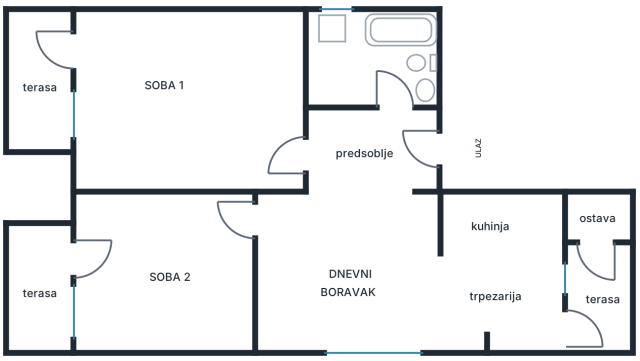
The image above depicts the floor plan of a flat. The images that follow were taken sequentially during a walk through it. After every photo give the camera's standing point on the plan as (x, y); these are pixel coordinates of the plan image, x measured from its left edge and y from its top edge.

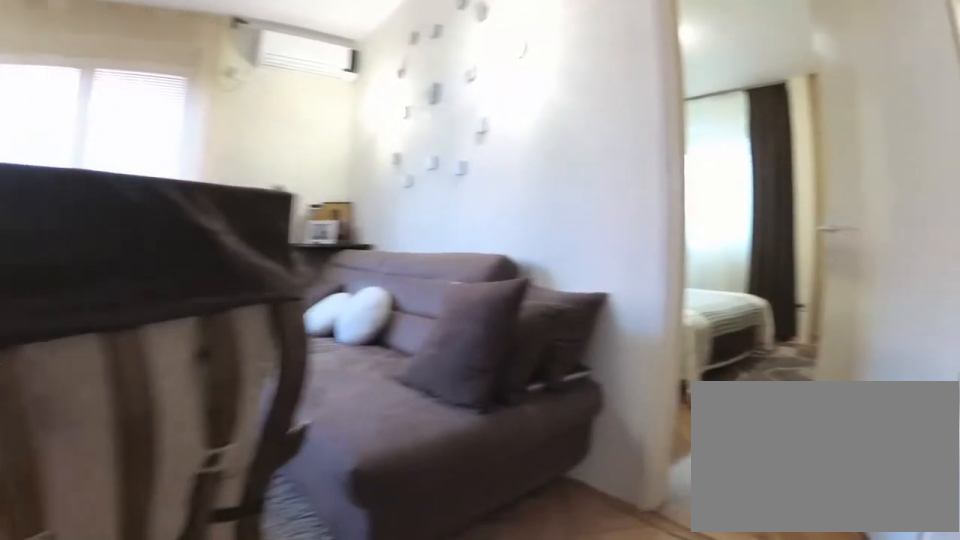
(330, 167)
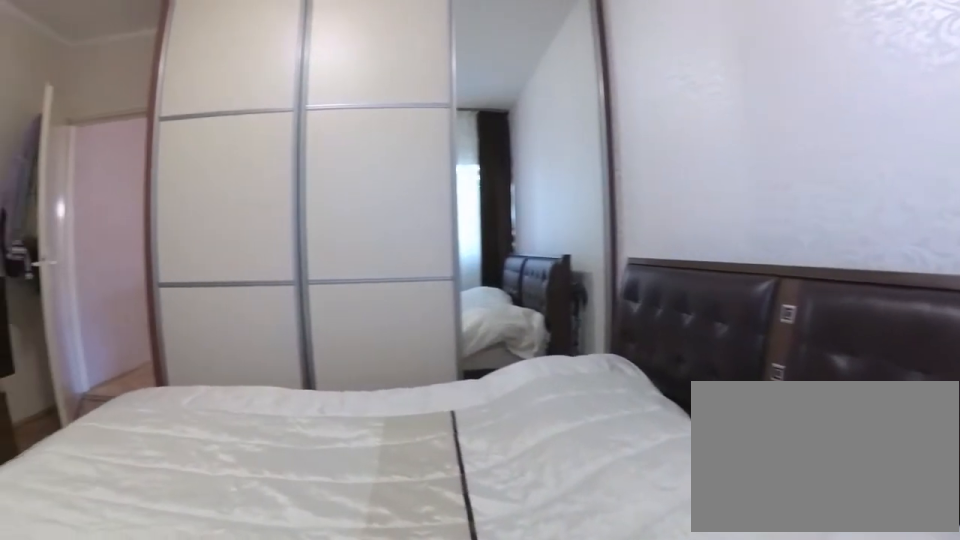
(91, 292)
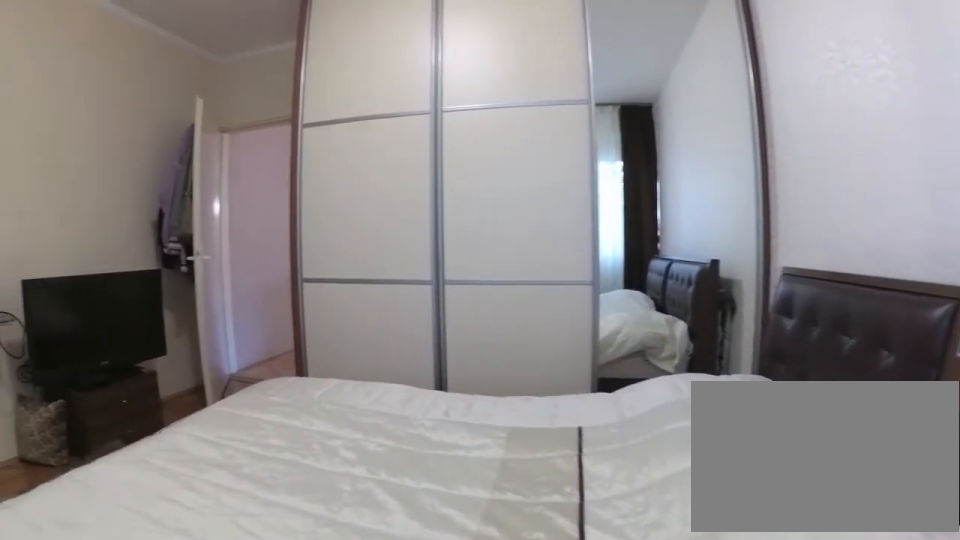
(92, 296)
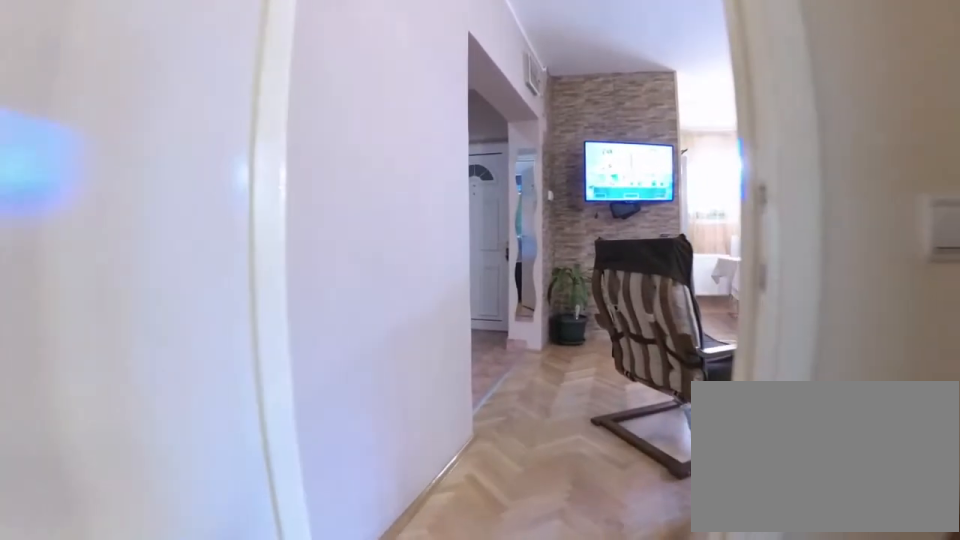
(206, 230)
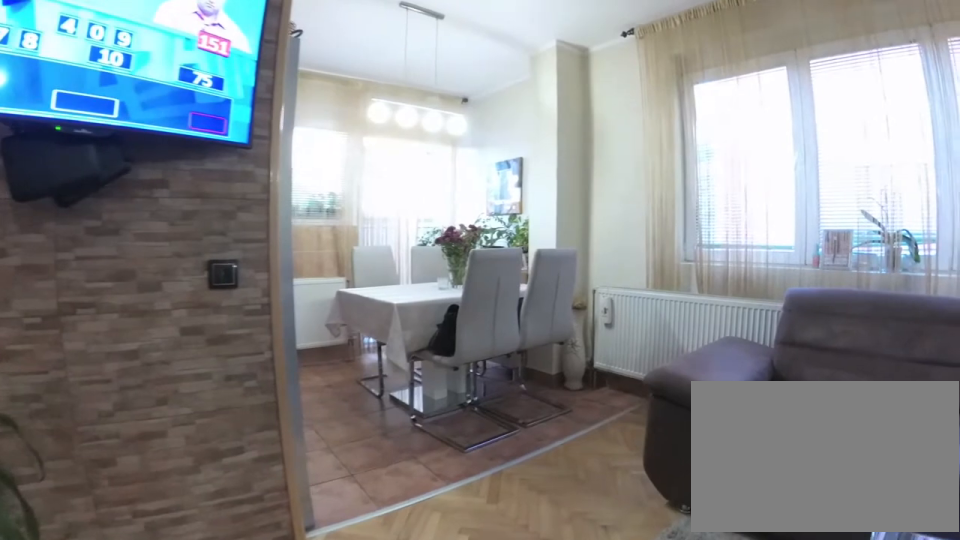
(325, 253)
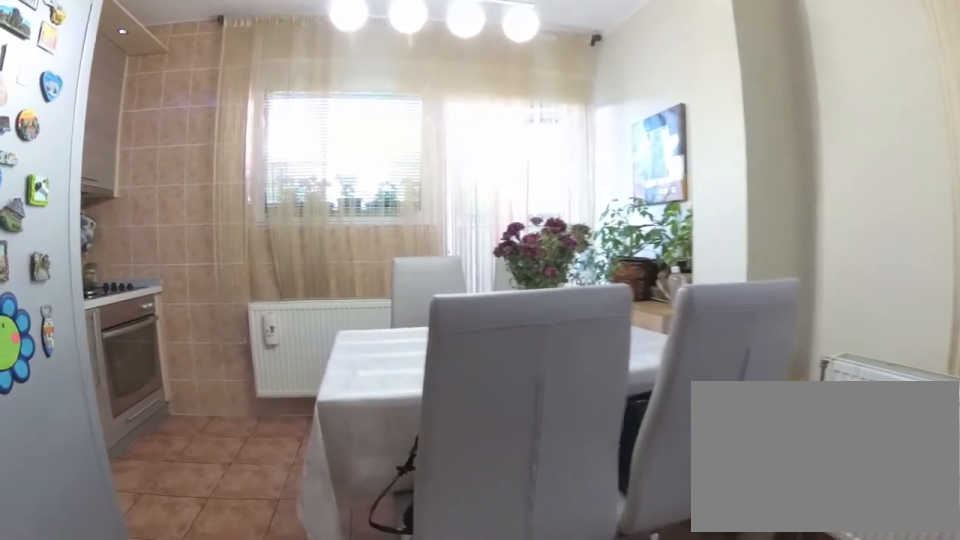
(397, 287)
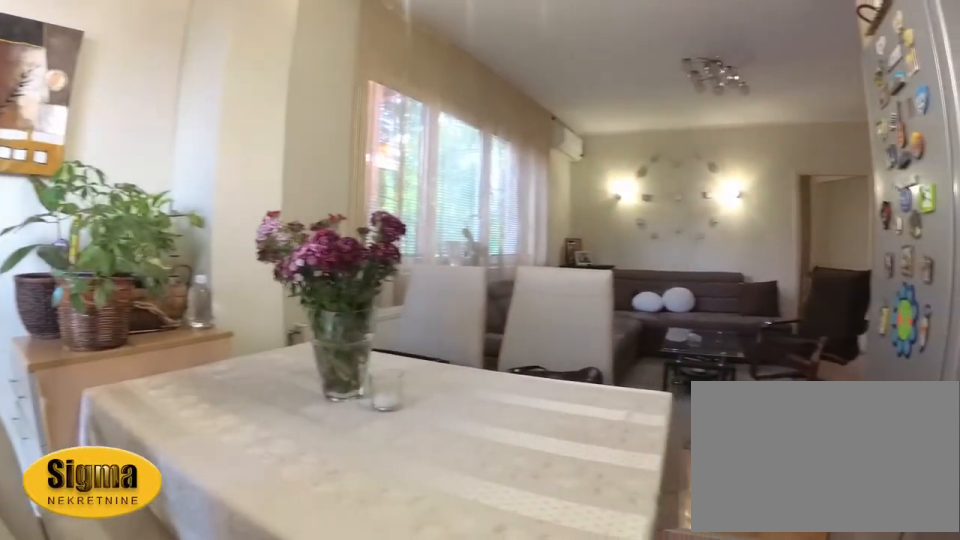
(539, 279)
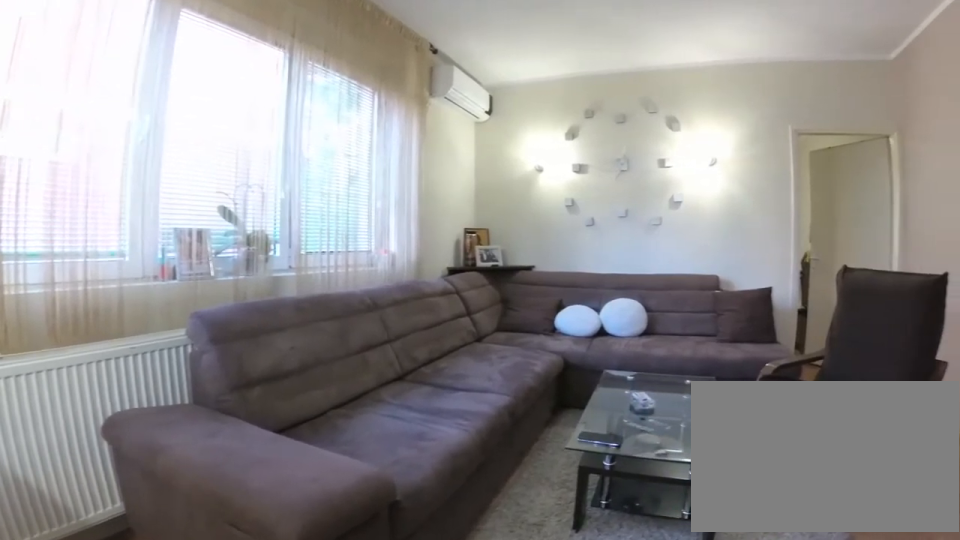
(465, 283)
